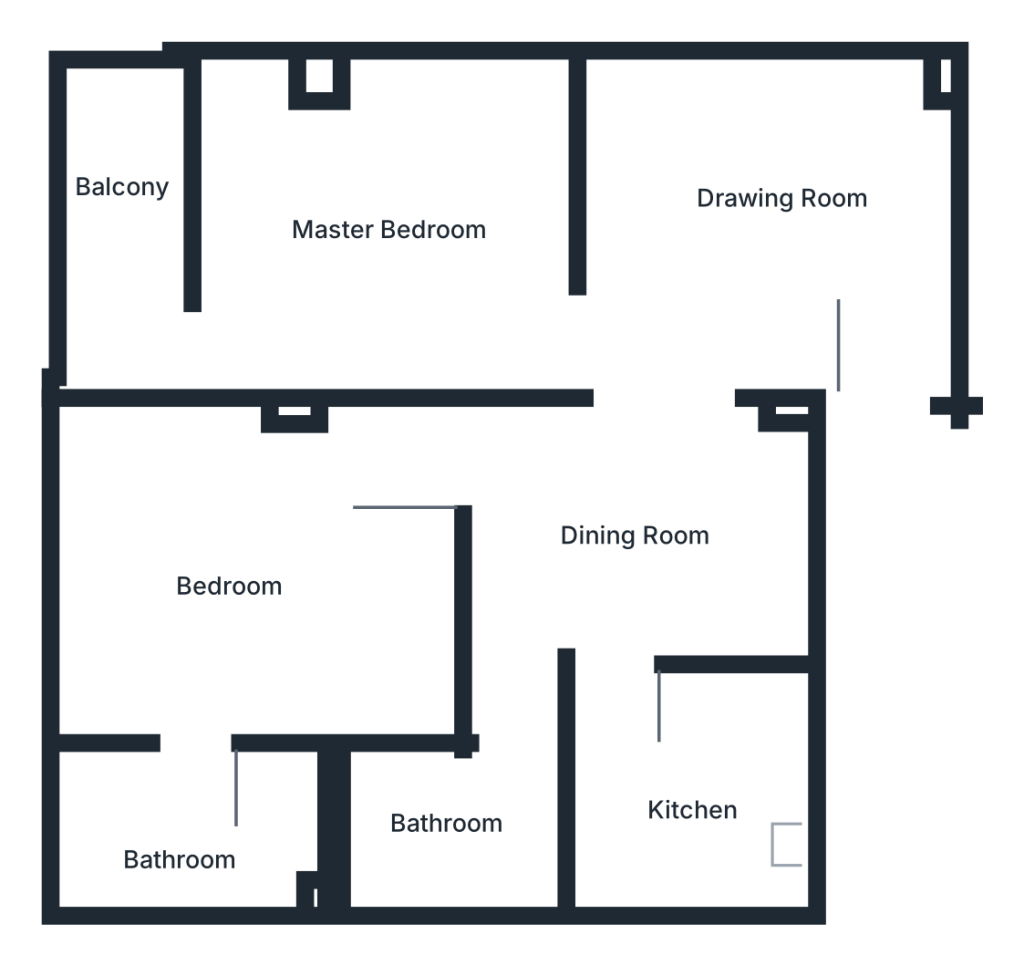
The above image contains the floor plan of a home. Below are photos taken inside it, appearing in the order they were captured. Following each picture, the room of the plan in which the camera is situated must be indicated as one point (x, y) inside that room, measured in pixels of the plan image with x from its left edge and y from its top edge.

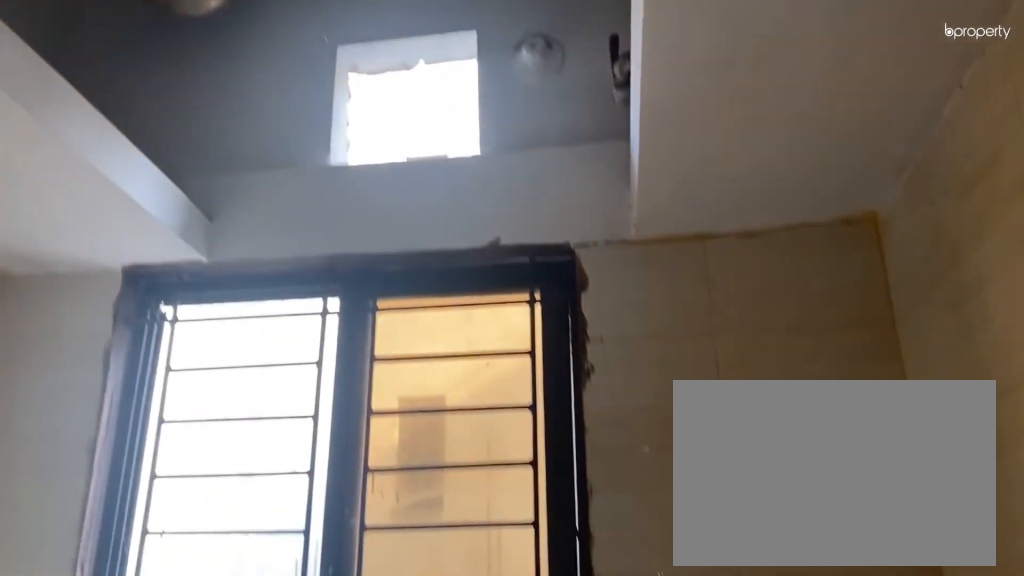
(694, 774)
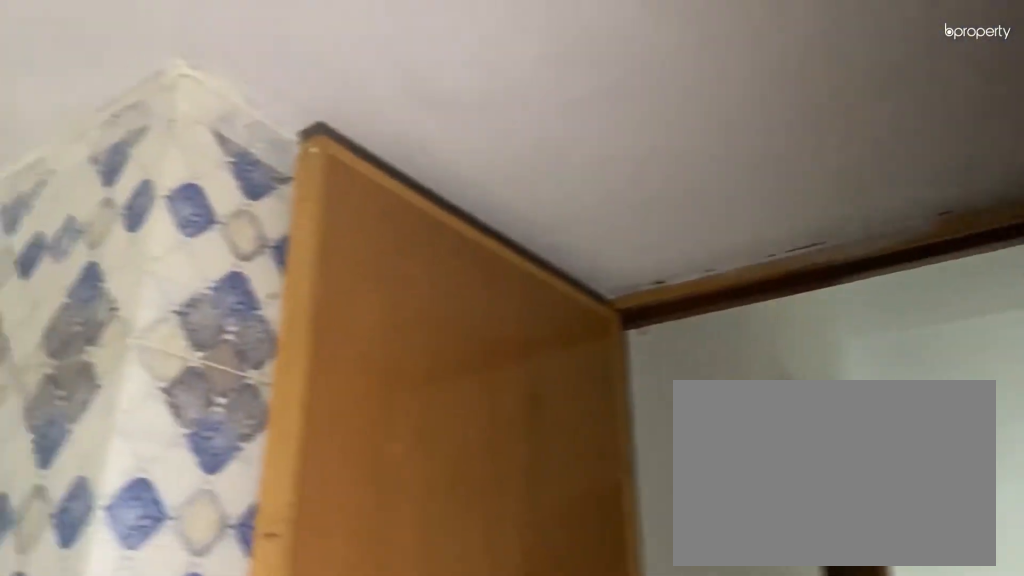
(442, 827)
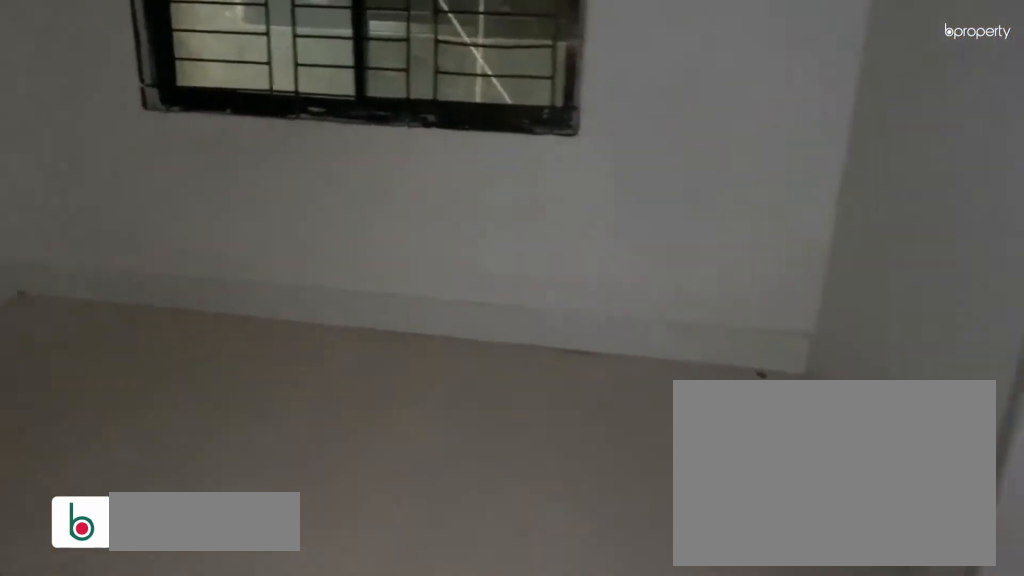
(275, 602)
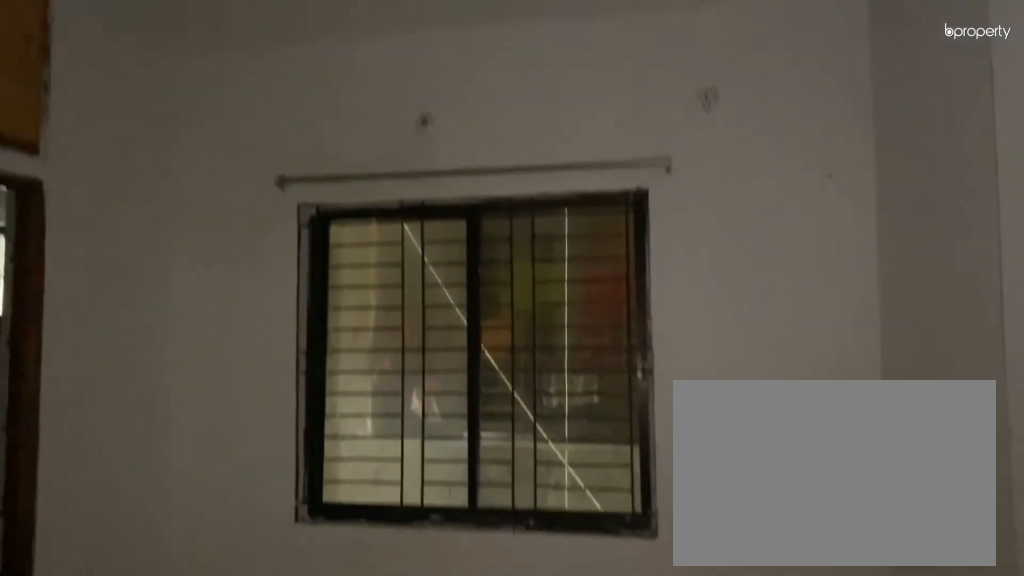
(275, 602)
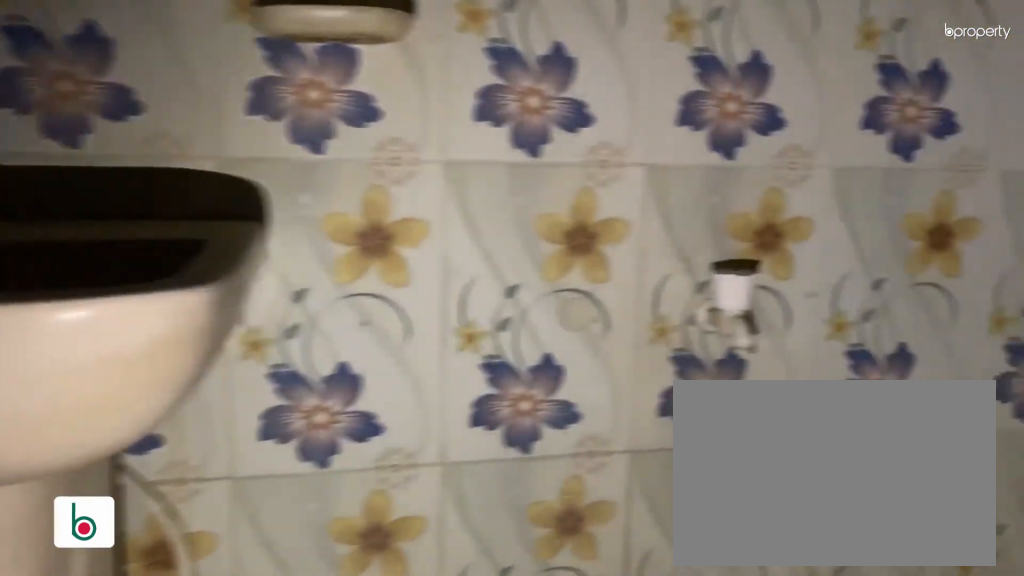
(203, 816)
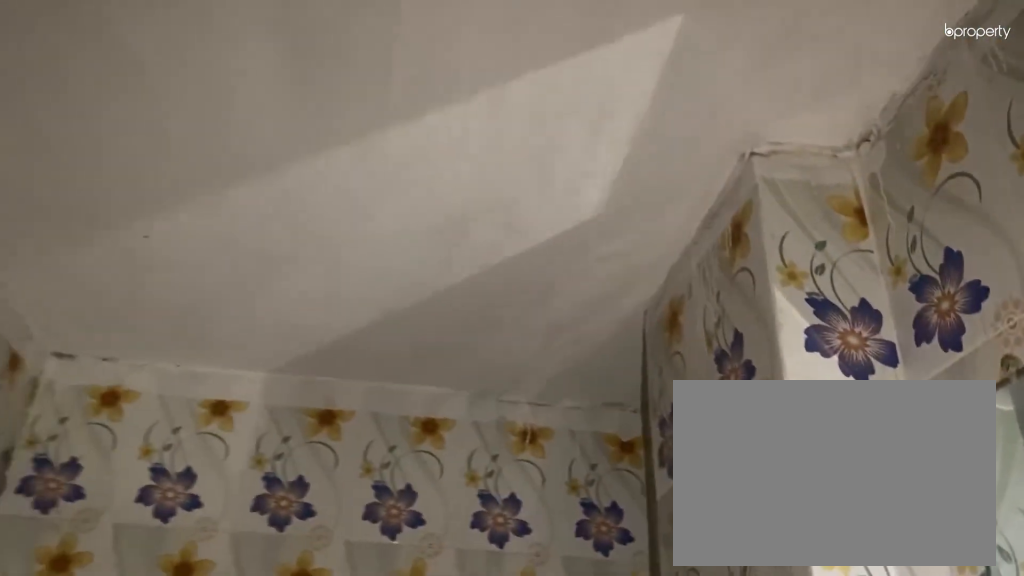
(203, 816)
